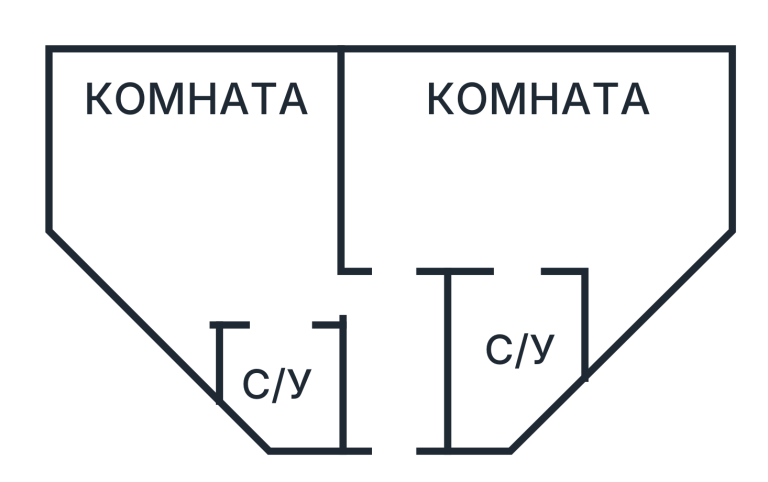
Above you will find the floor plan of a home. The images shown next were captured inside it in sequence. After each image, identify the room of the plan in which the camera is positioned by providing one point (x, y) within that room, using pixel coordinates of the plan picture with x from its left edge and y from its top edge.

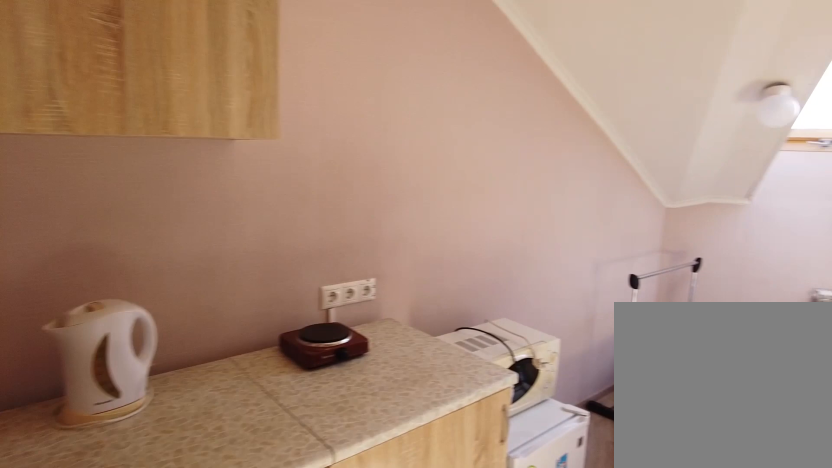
(251, 258)
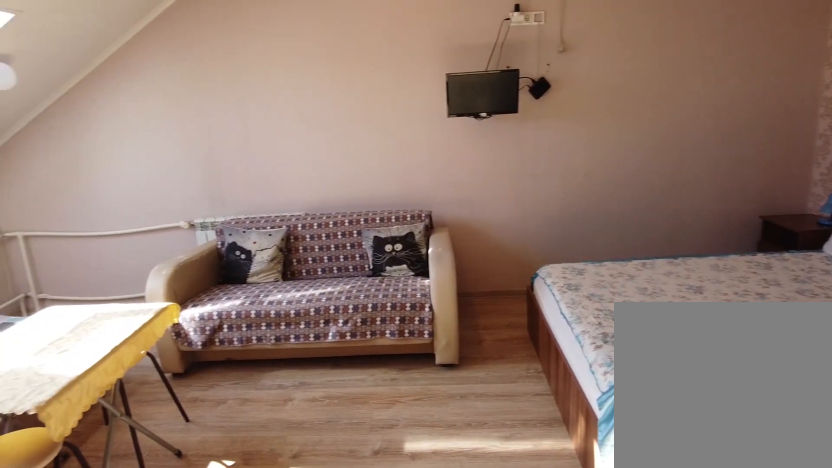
(251, 258)
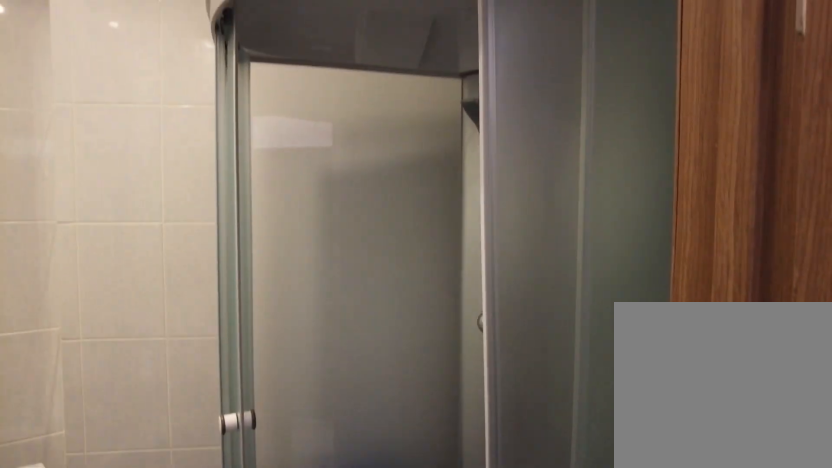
(296, 368)
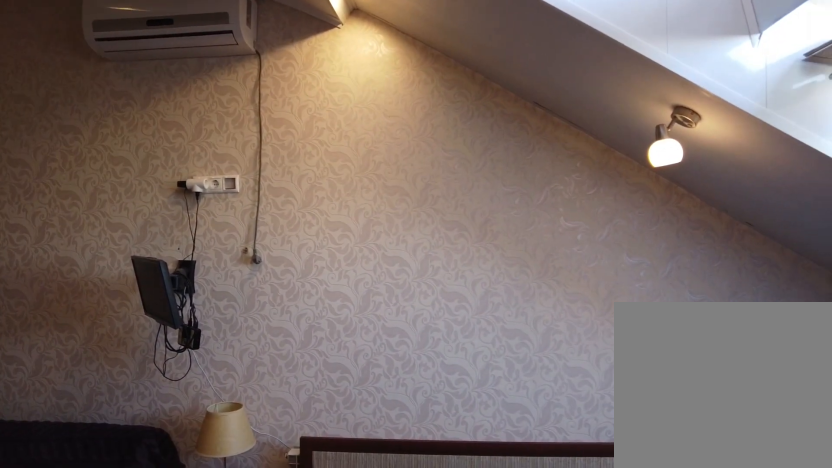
(522, 242)
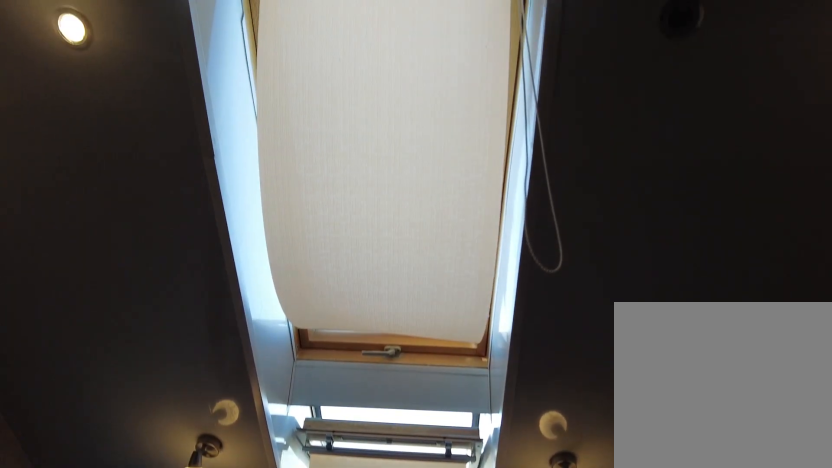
(522, 242)
